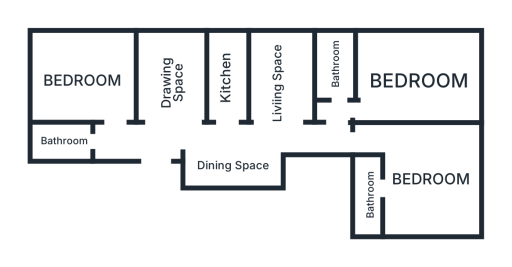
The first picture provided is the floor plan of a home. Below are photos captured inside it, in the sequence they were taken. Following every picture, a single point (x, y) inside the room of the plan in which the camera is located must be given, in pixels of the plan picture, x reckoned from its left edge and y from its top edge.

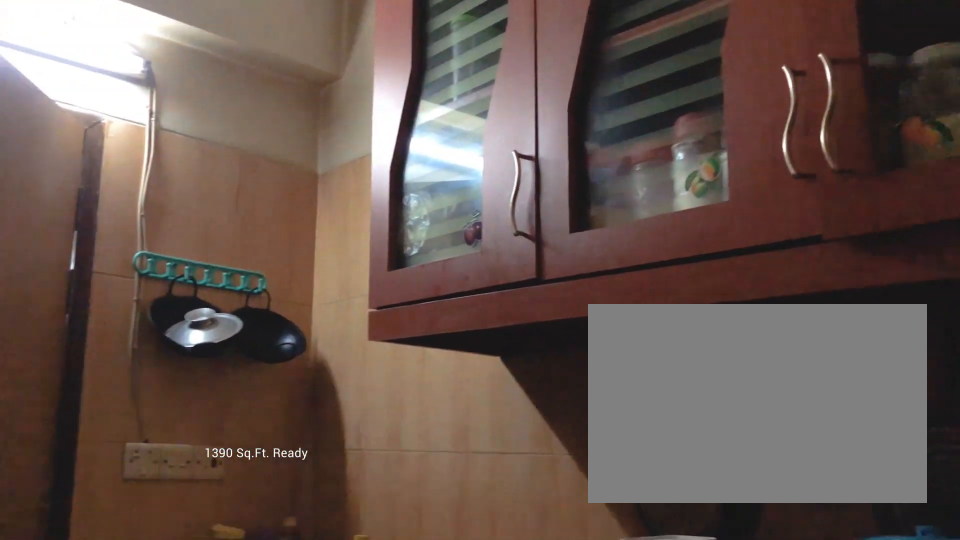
(225, 108)
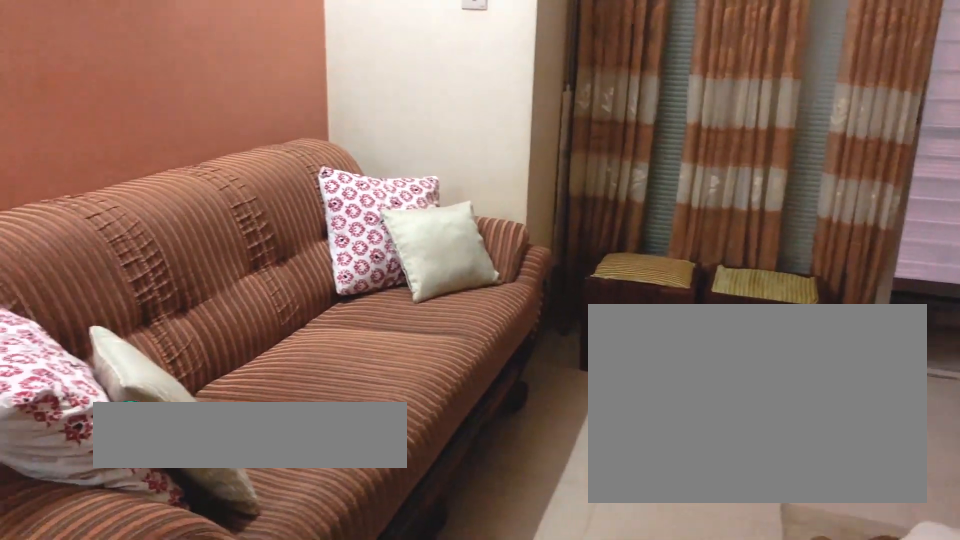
(297, 80)
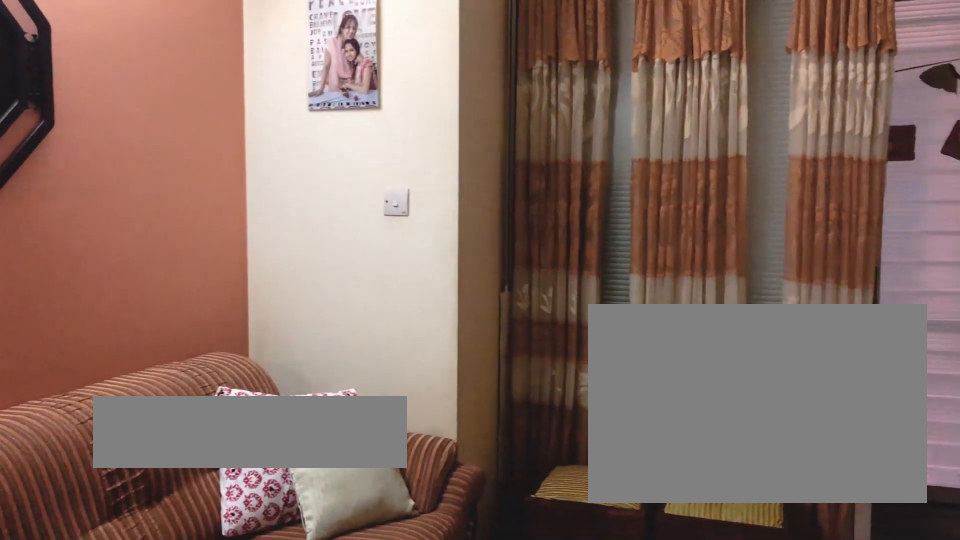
(298, 80)
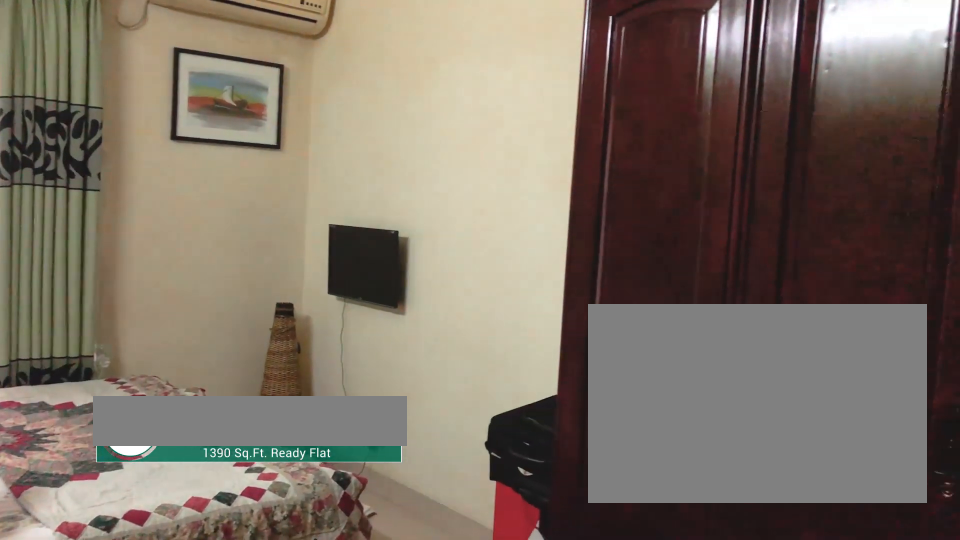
(429, 155)
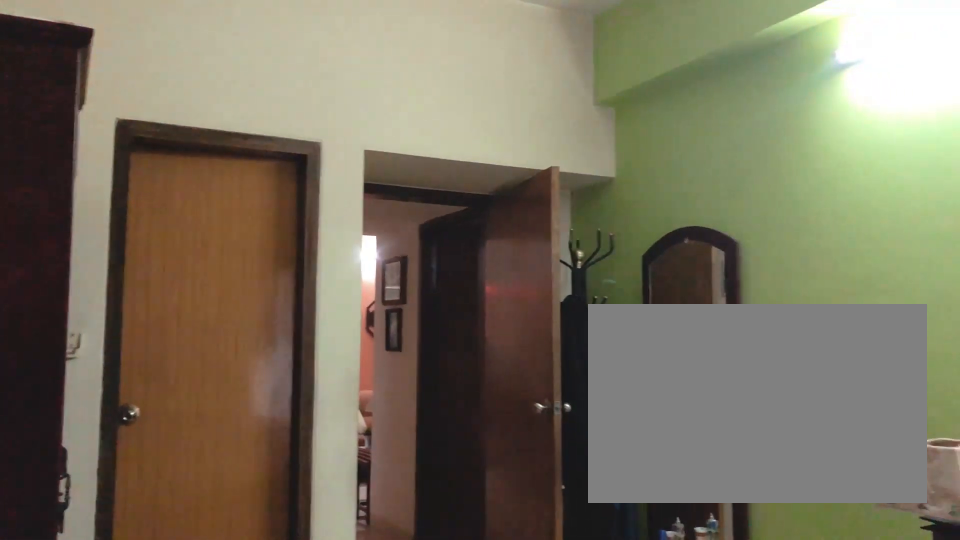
(429, 155)
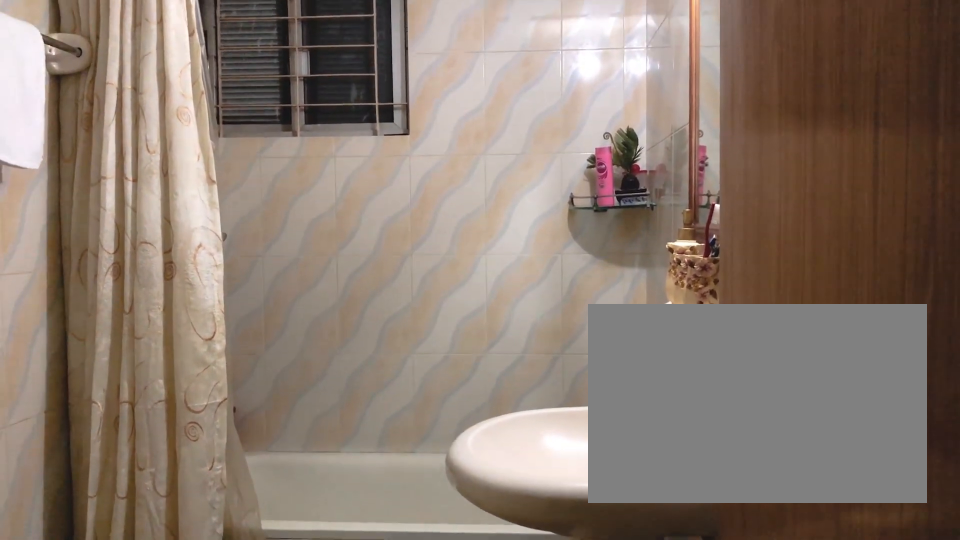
(377, 183)
